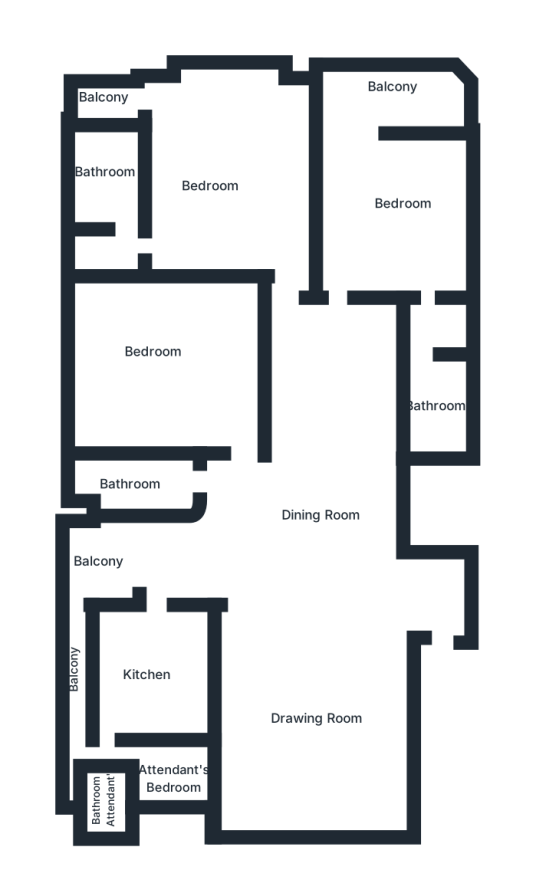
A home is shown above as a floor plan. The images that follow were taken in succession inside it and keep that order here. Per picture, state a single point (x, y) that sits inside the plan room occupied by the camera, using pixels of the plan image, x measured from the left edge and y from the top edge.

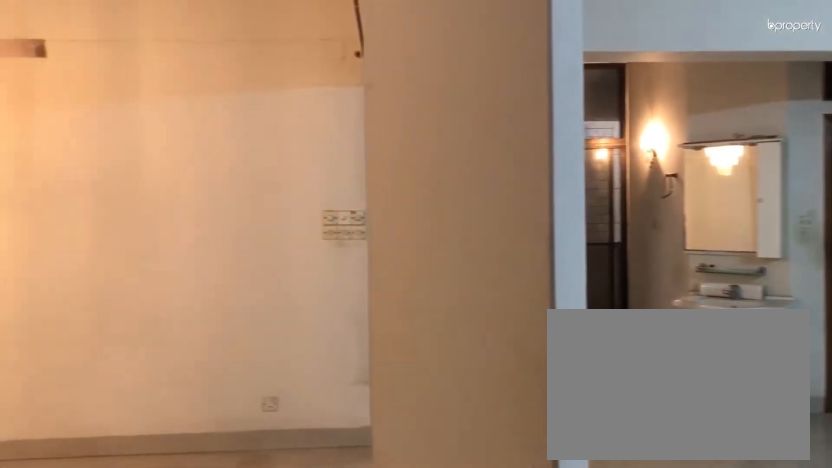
(322, 707)
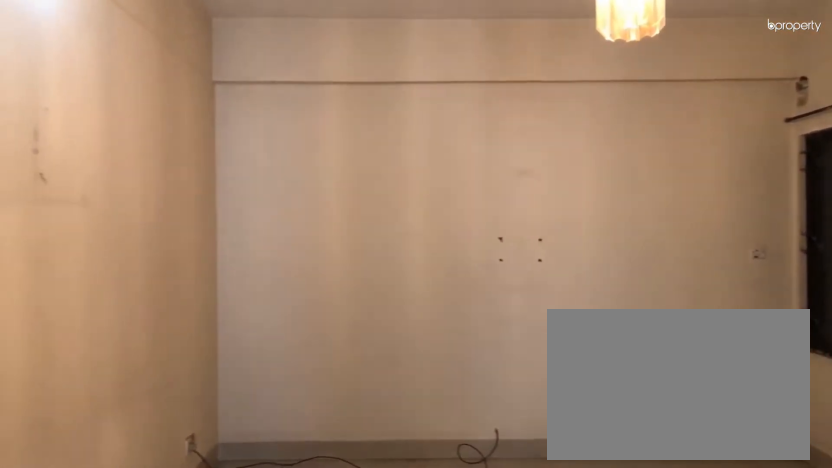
(322, 707)
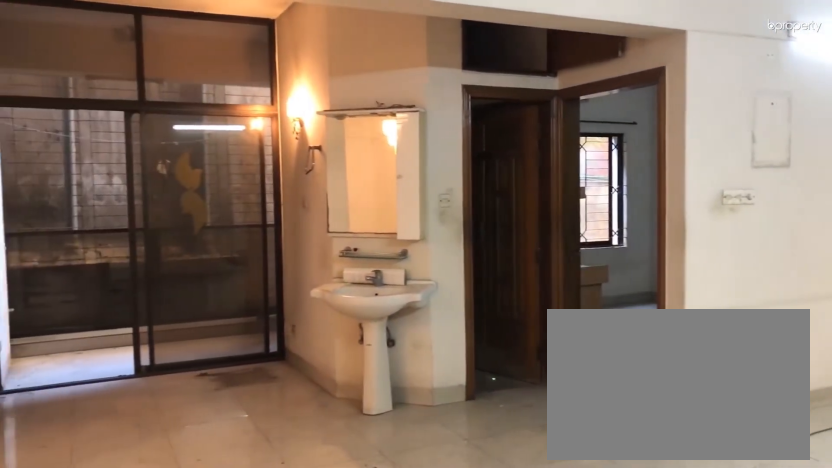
(309, 534)
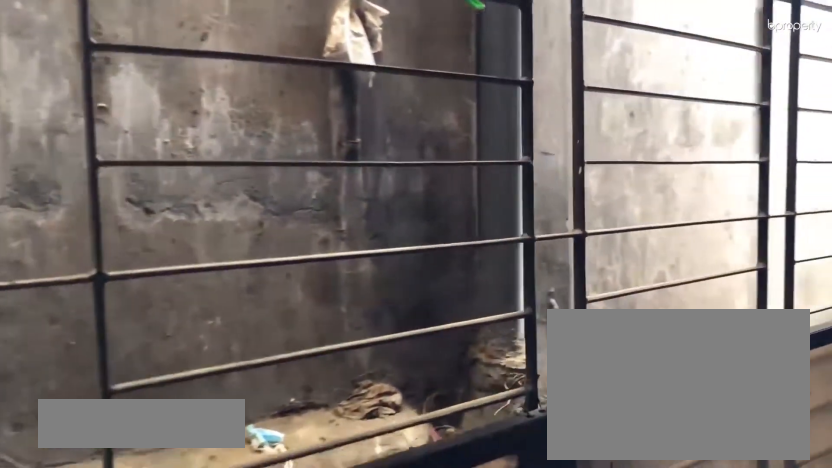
(113, 567)
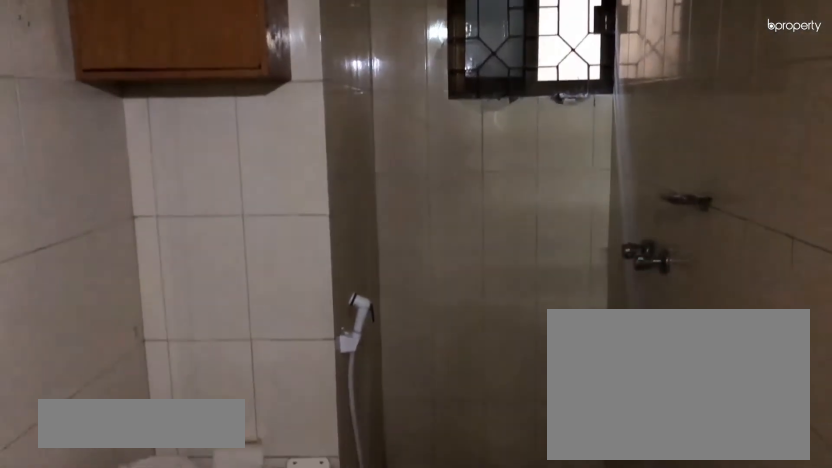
(132, 486)
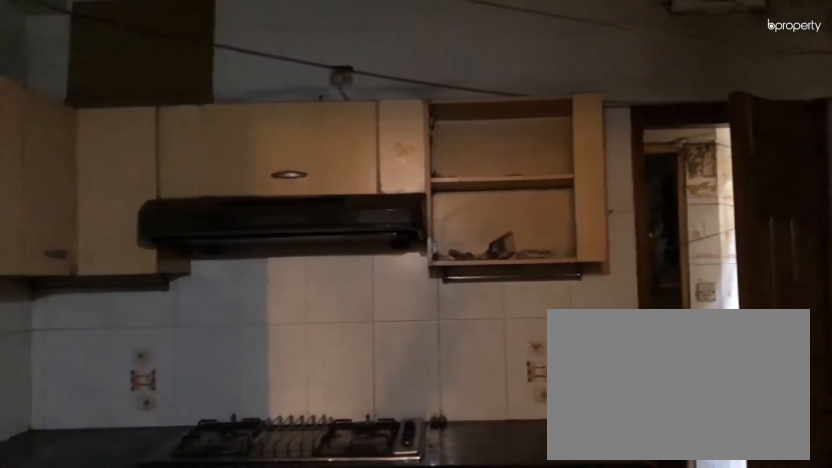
(150, 675)
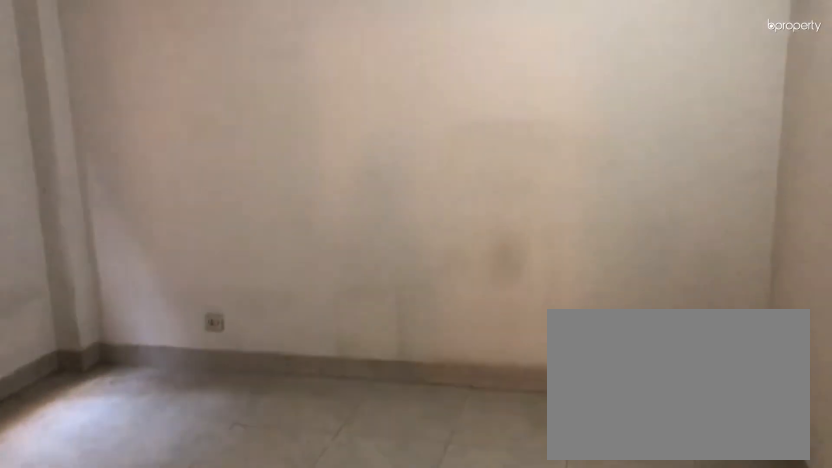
(175, 380)
